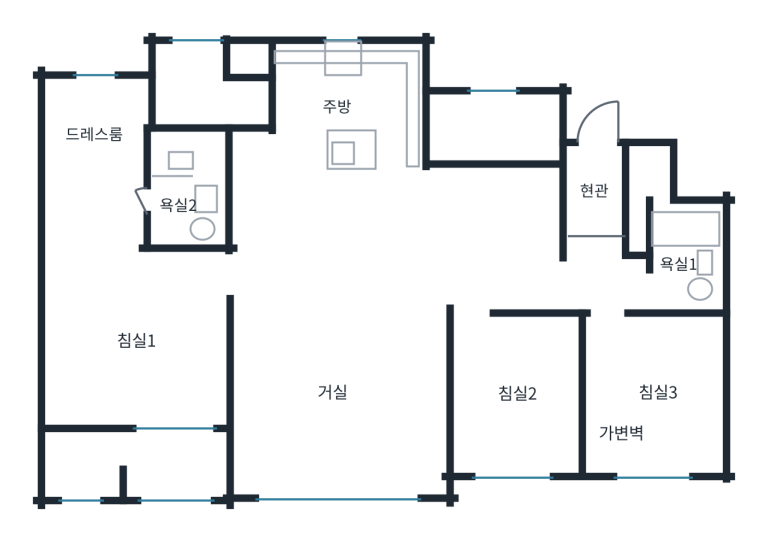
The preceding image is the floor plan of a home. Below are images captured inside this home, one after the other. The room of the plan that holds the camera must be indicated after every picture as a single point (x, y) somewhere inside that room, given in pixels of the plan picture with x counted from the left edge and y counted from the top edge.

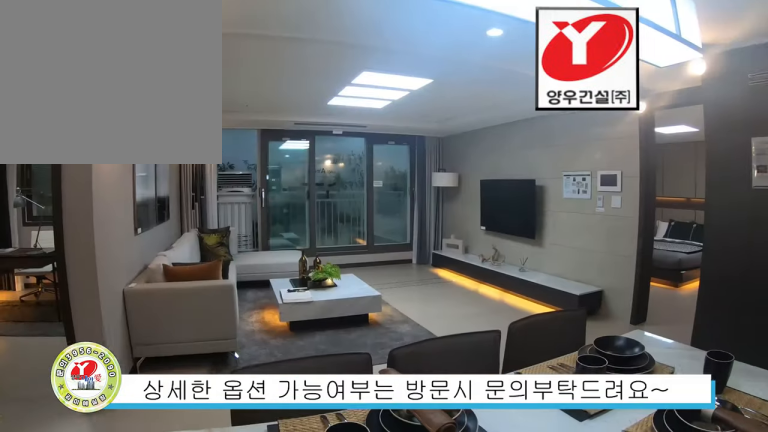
(410, 240)
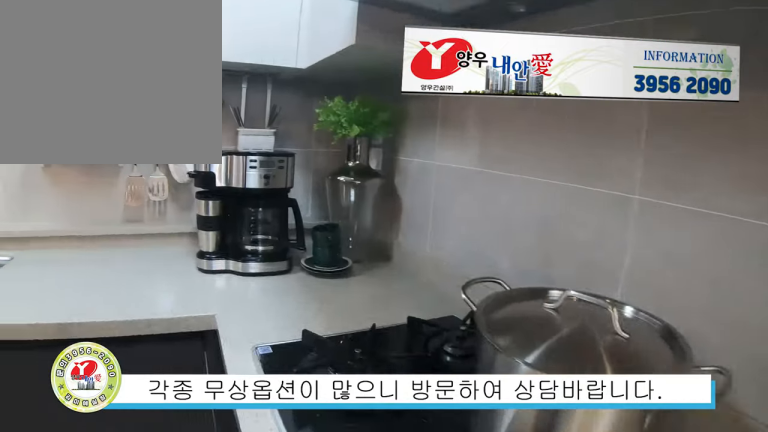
(352, 109)
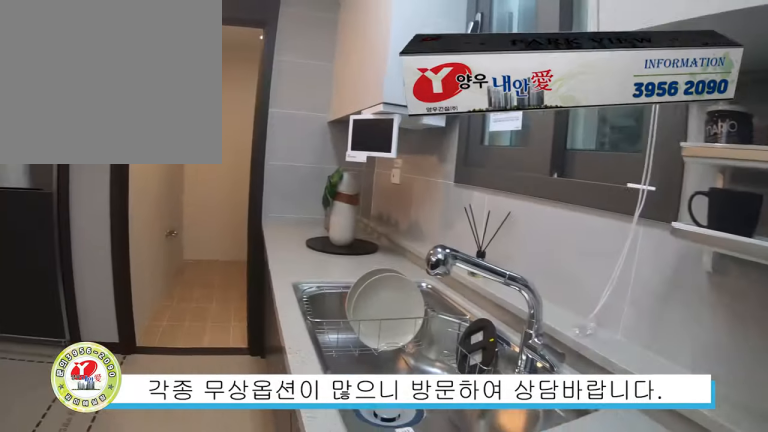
(352, 109)
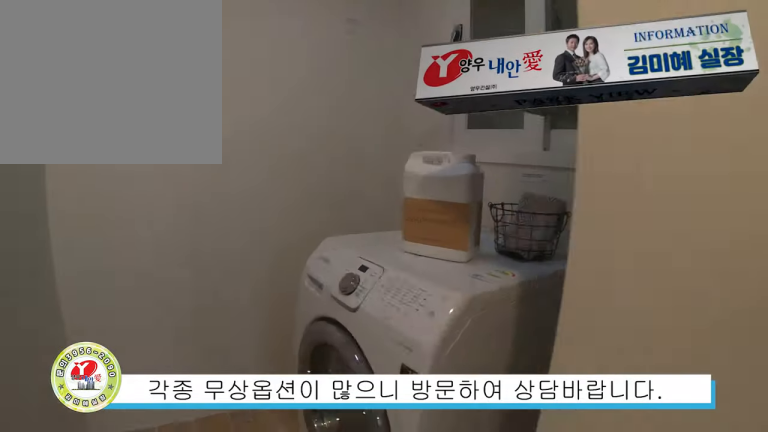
(227, 93)
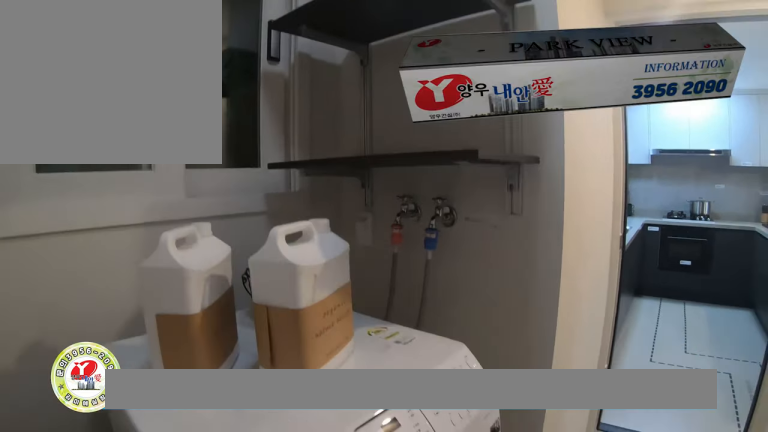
(227, 96)
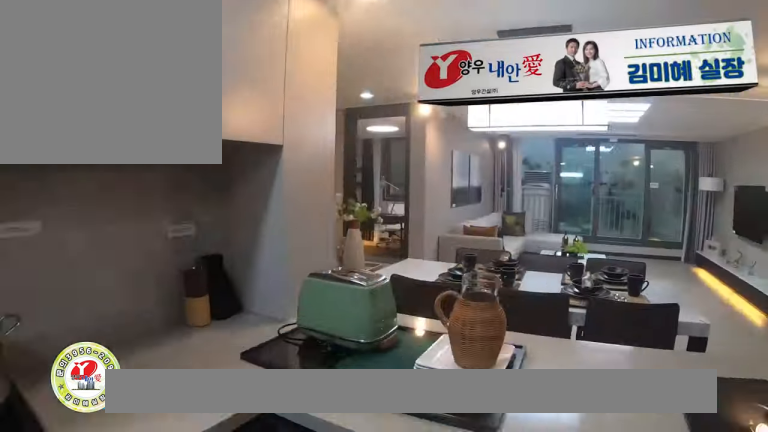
(298, 202)
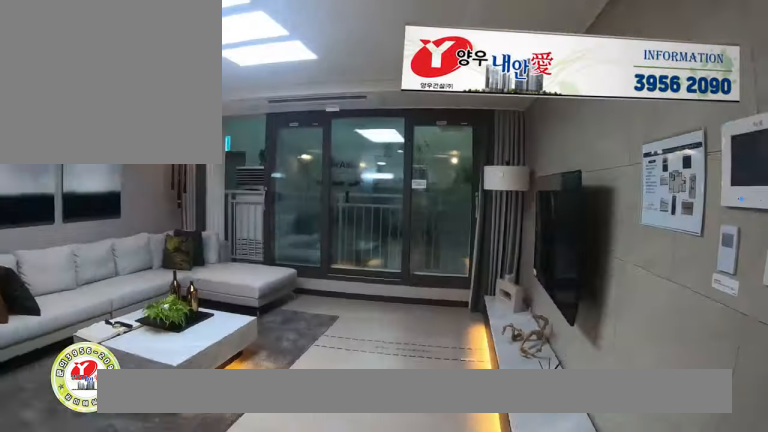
(301, 221)
